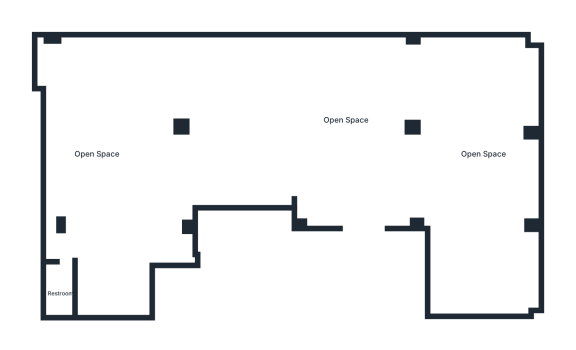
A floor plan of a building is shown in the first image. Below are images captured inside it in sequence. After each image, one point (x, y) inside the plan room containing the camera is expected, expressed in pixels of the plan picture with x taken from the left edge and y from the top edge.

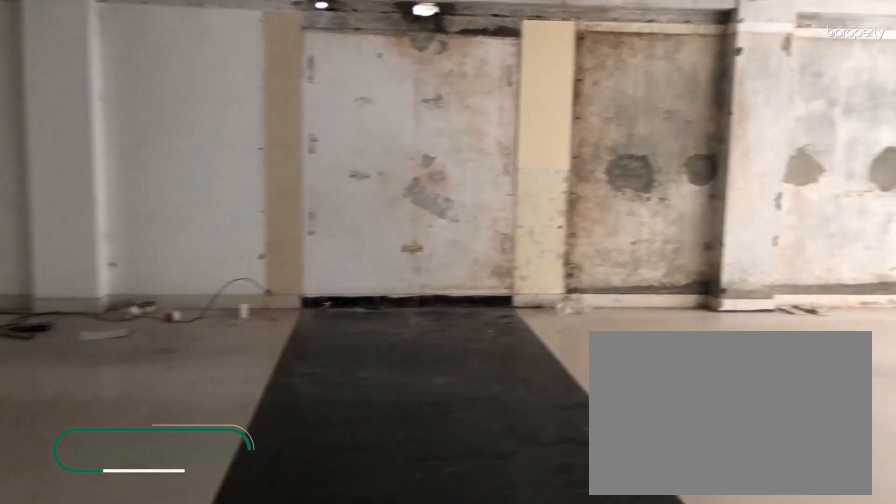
(347, 122)
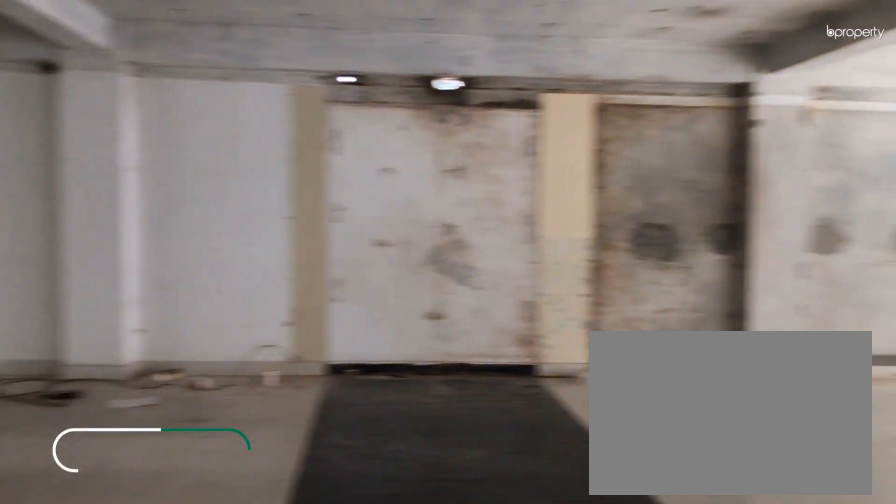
(347, 122)
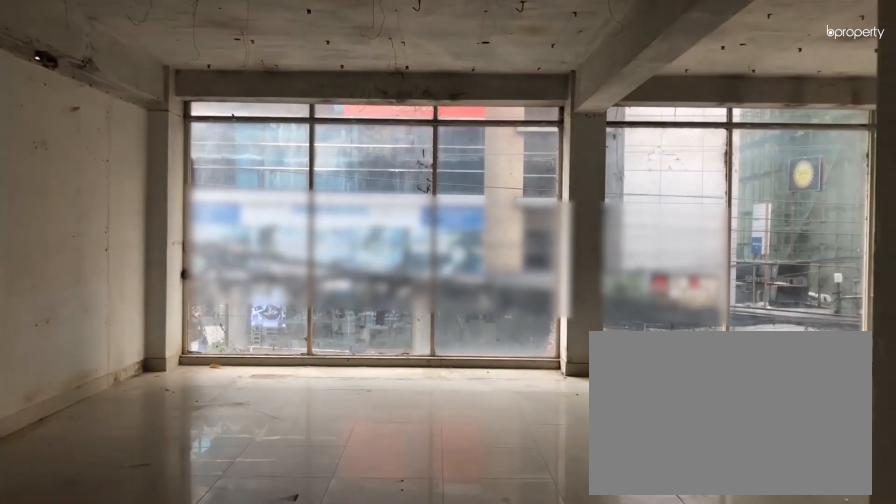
(480, 155)
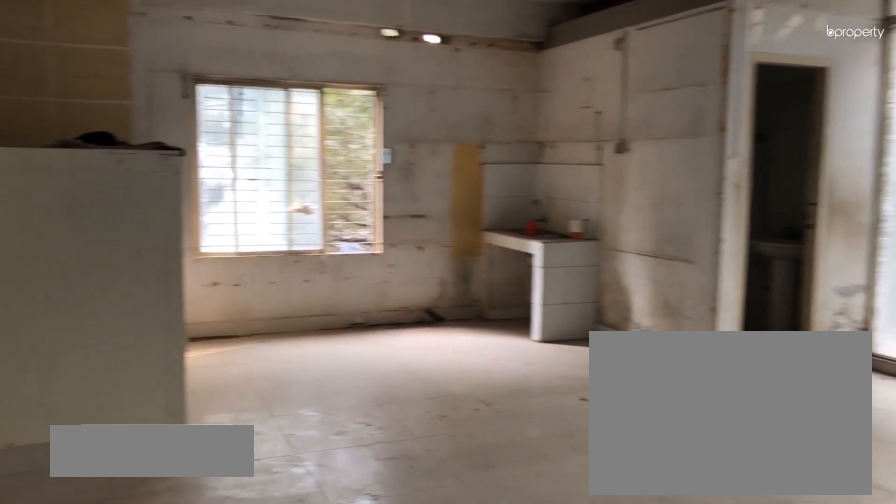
(95, 155)
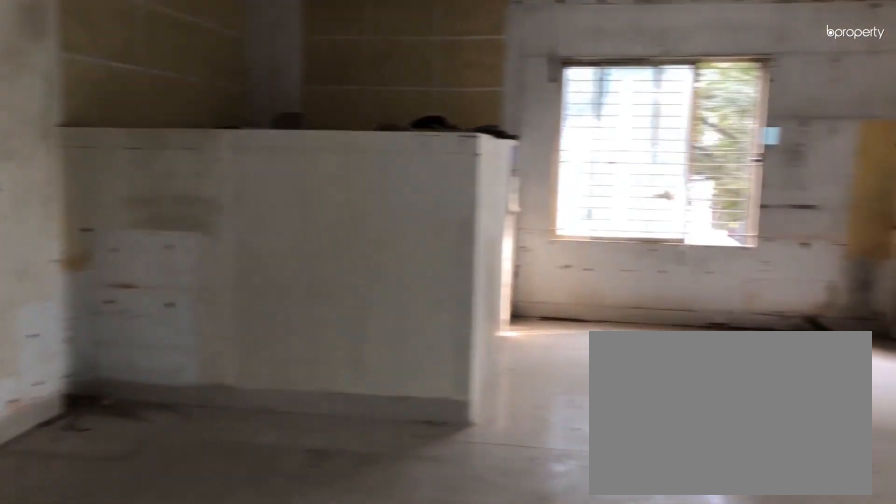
(95, 155)
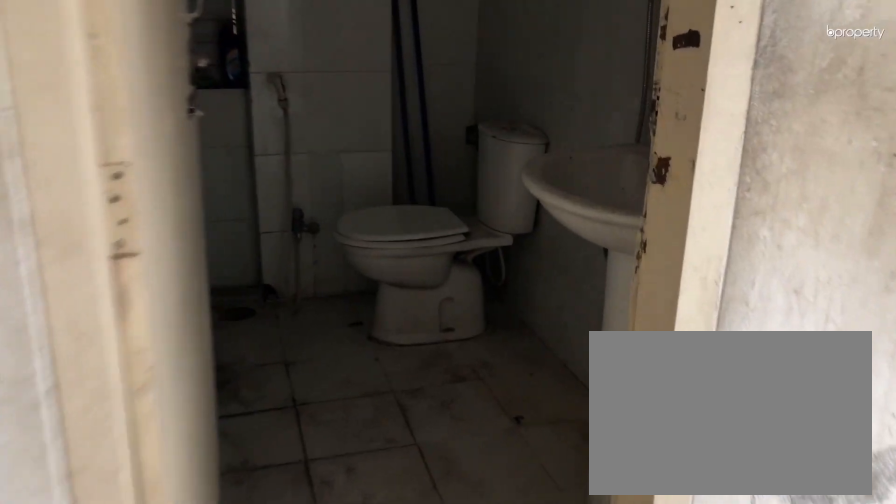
(60, 293)
